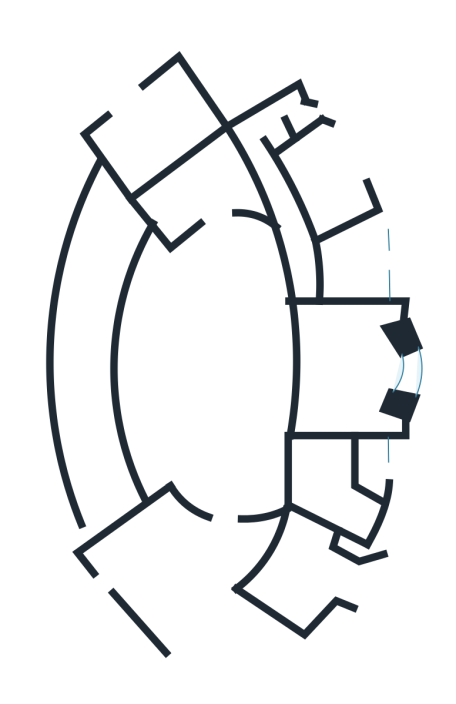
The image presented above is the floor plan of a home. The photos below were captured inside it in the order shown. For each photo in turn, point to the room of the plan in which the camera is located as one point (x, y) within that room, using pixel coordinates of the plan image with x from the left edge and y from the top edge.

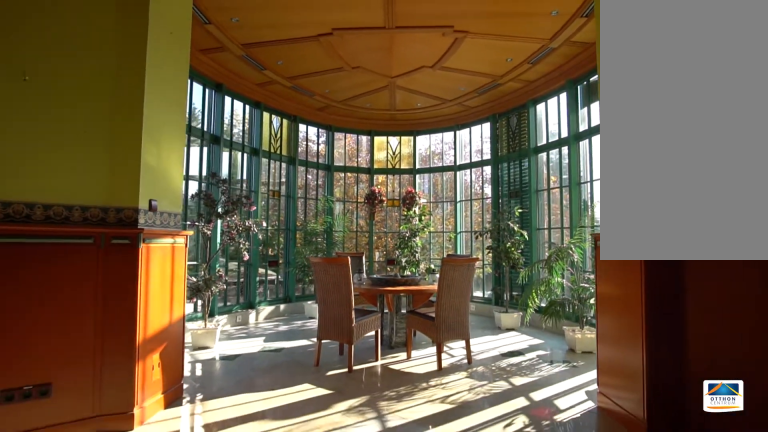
(204, 610)
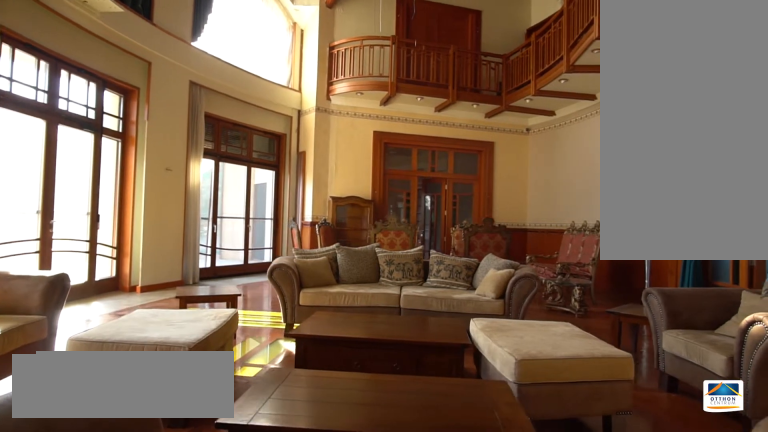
(229, 362)
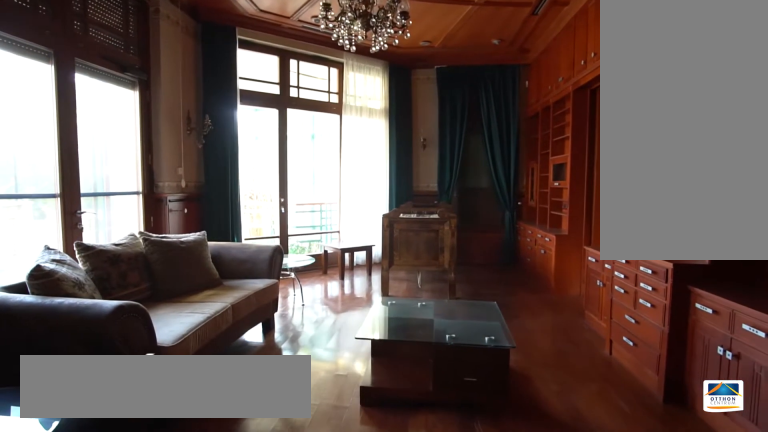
(215, 180)
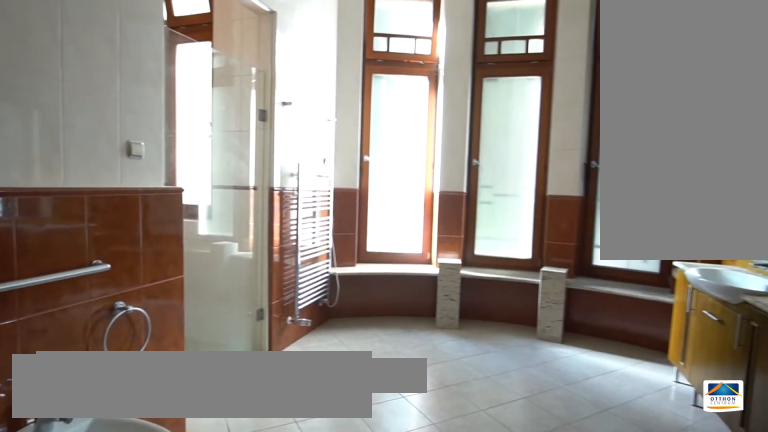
(328, 176)
